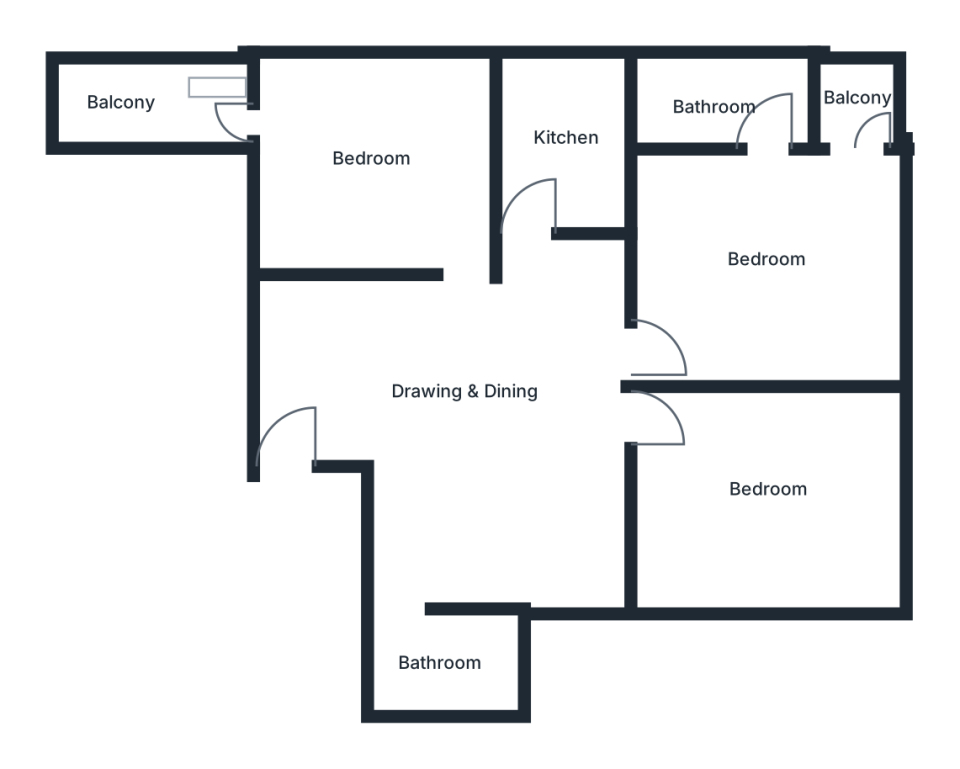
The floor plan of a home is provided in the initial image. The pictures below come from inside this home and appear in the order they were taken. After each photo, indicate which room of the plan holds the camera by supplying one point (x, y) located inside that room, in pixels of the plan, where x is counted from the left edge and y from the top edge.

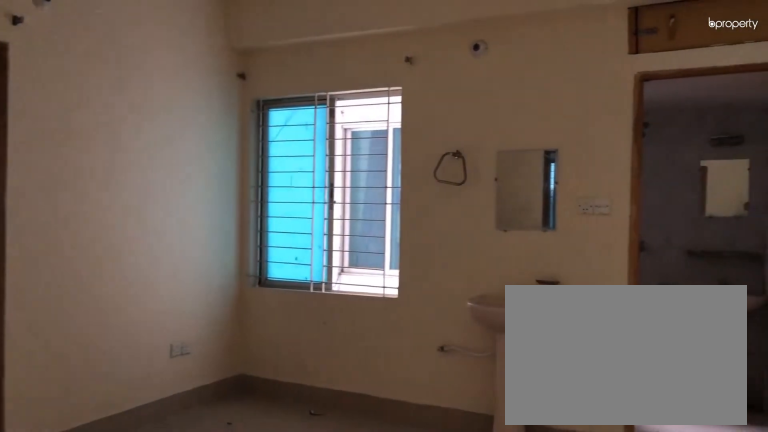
(463, 392)
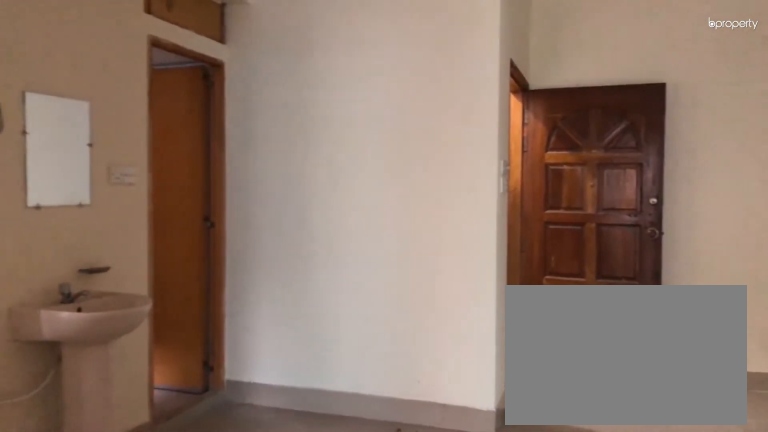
(462, 392)
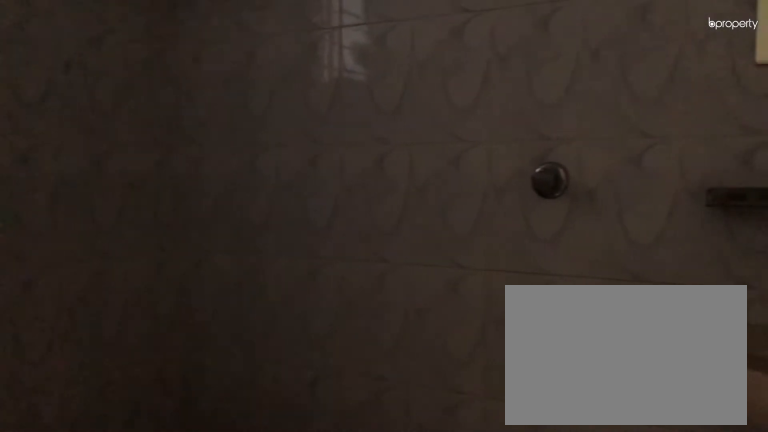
(441, 663)
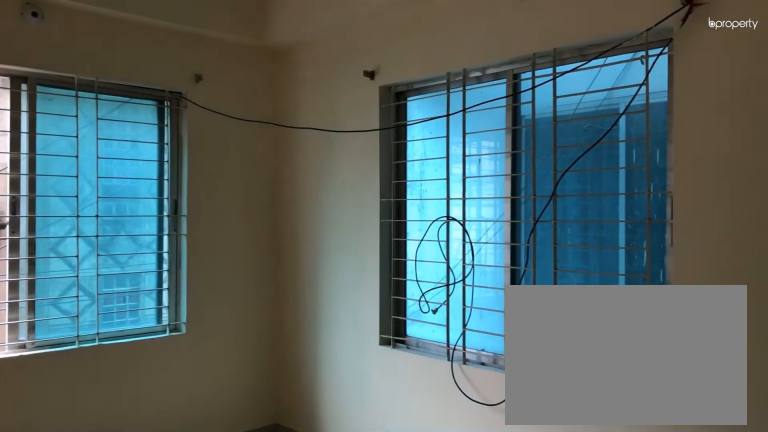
(771, 491)
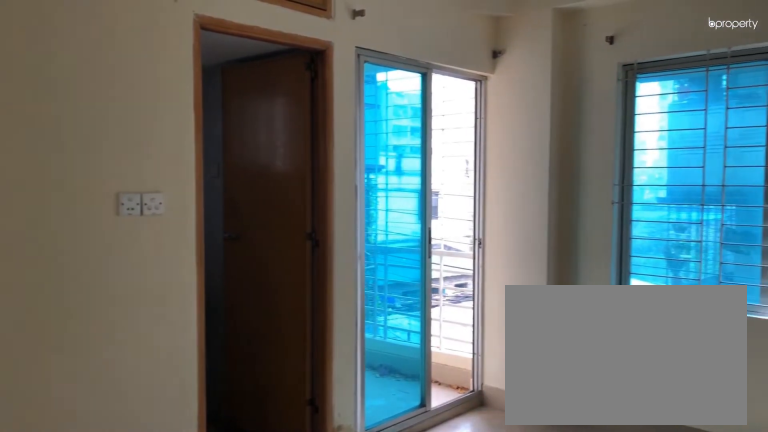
(770, 256)
